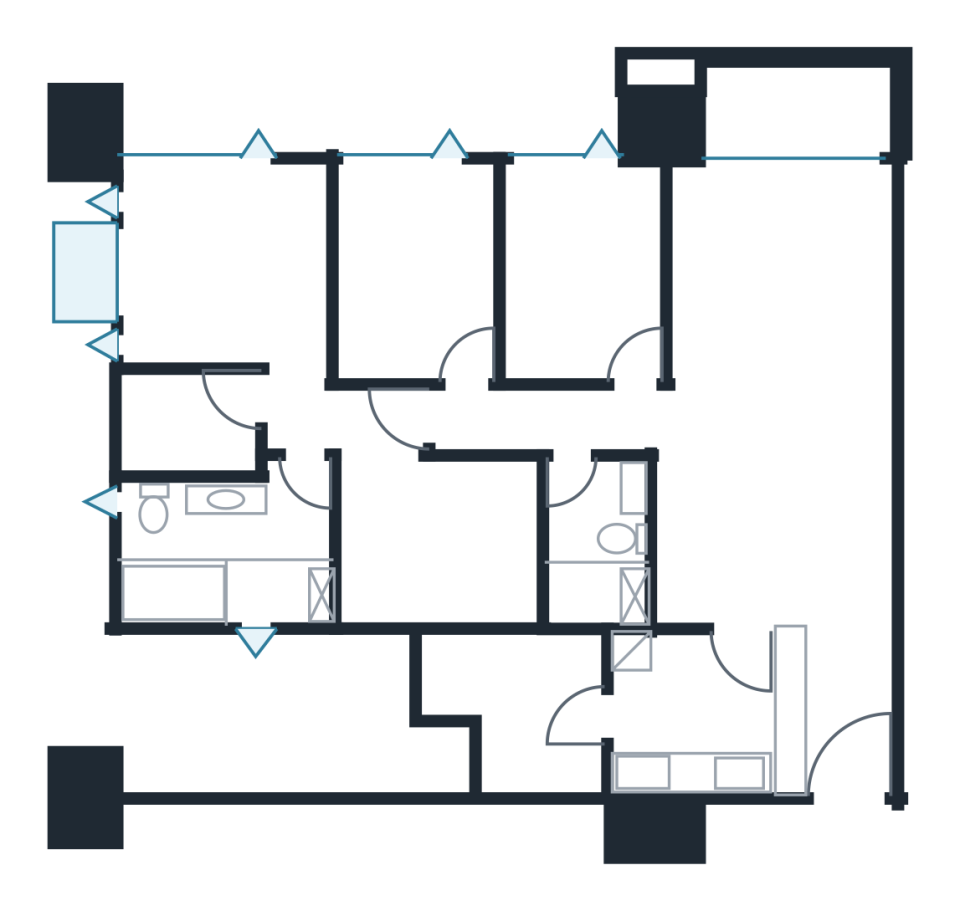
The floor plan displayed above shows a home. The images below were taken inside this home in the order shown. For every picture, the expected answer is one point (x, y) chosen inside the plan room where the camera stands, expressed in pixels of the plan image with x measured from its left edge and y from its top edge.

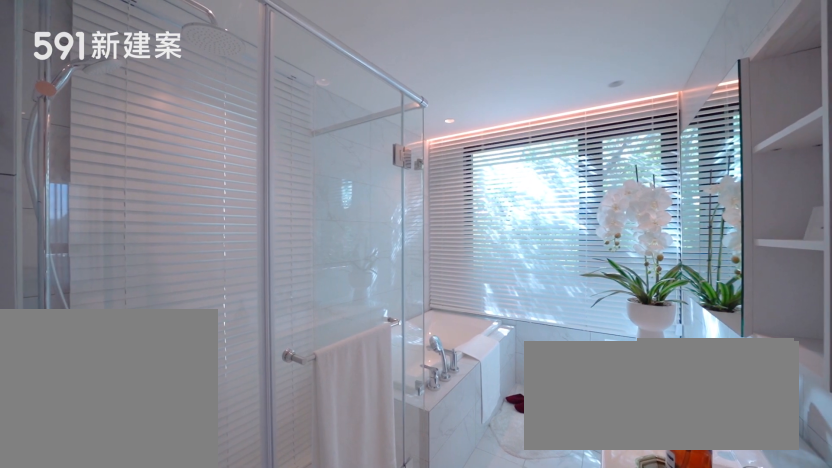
(215, 548)
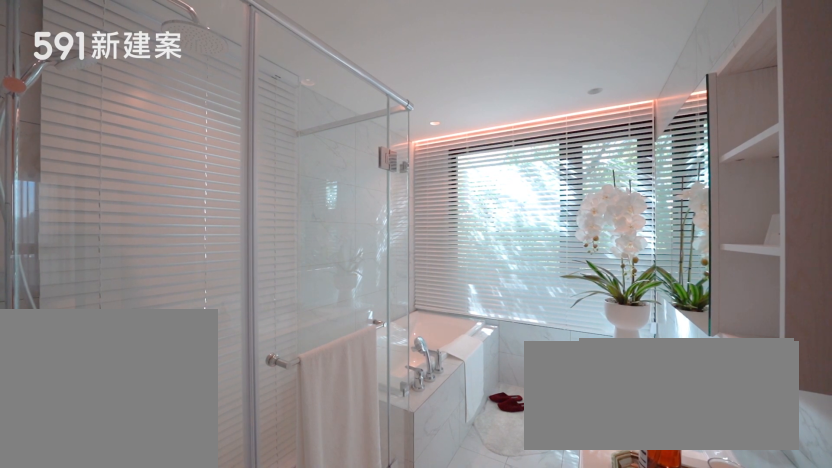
(215, 548)
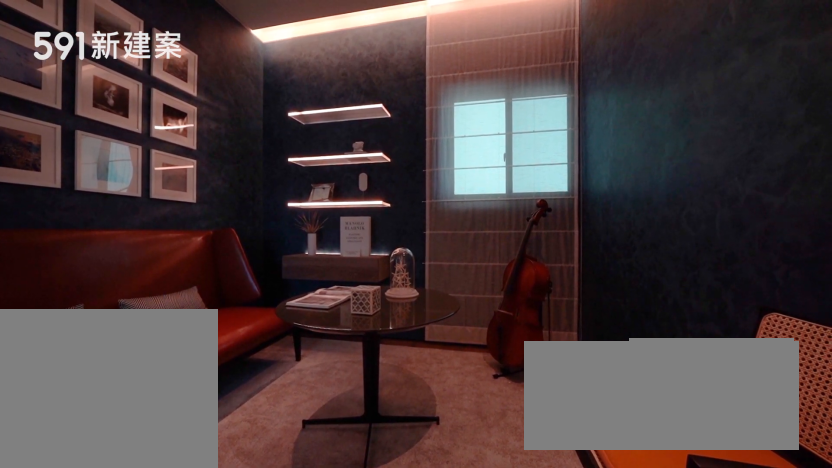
(447, 543)
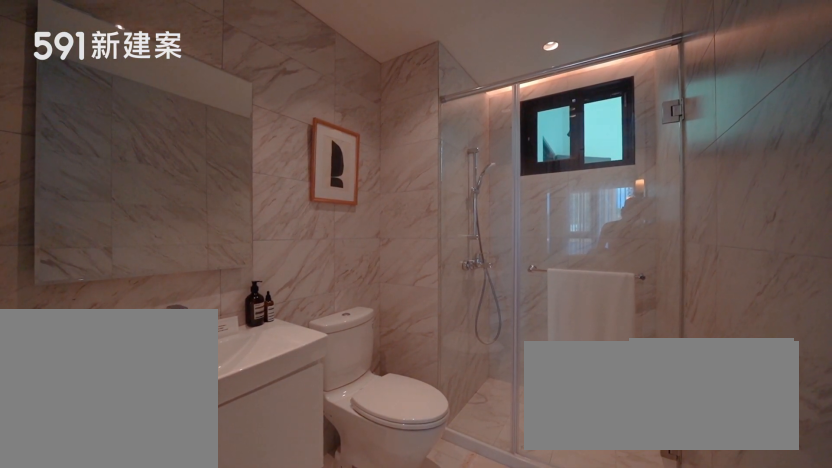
(594, 549)
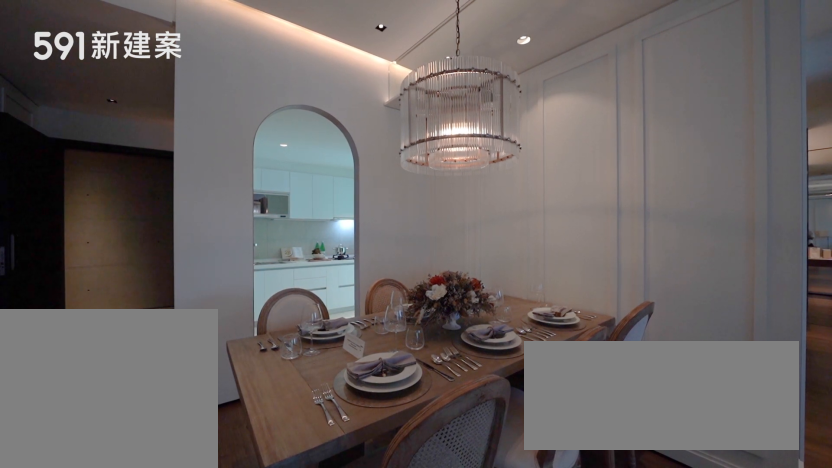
(769, 541)
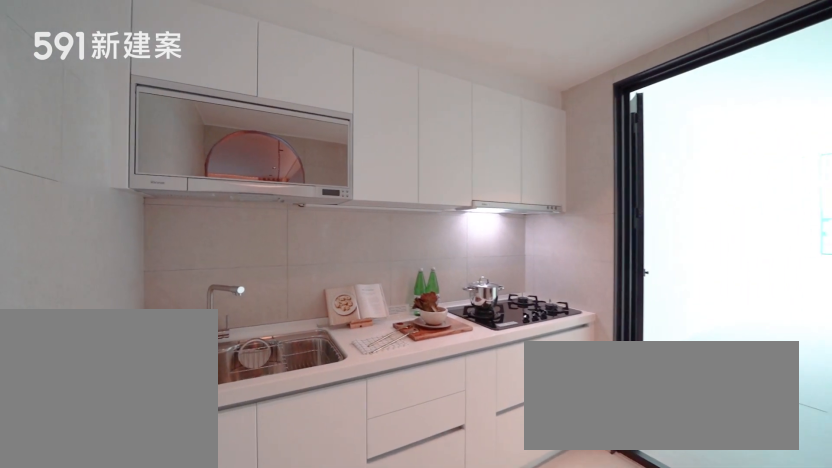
(687, 714)
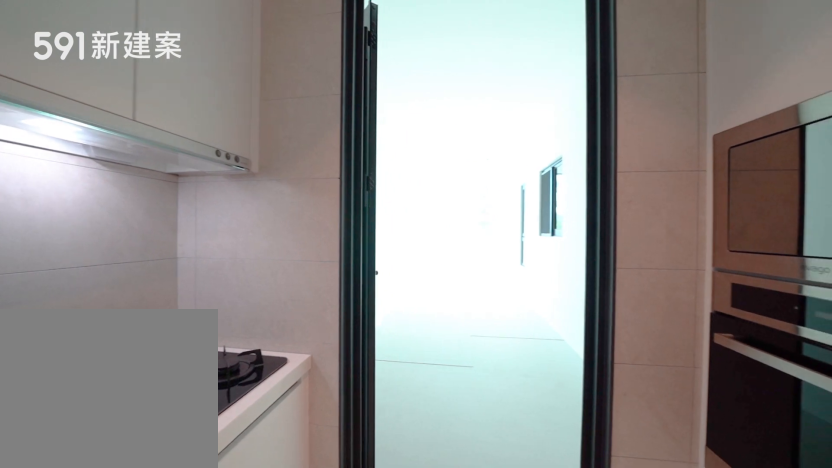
(687, 714)
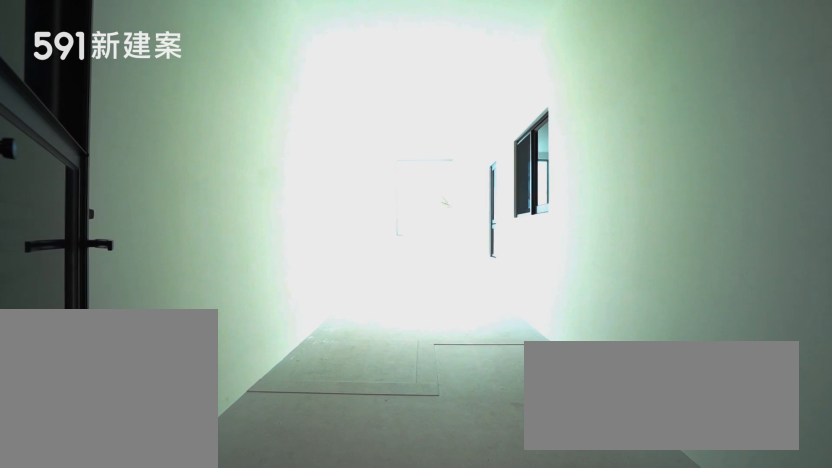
(519, 705)
